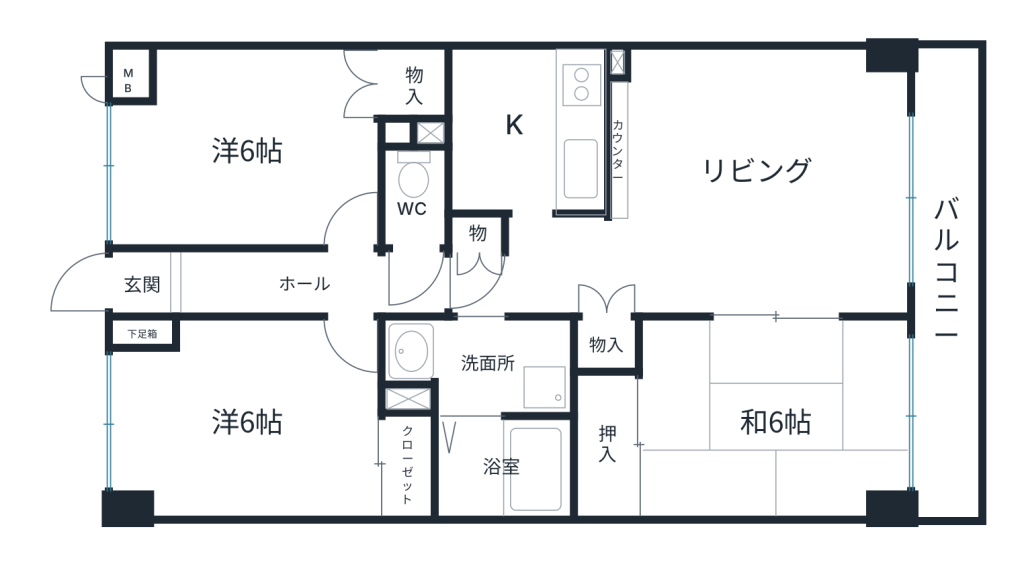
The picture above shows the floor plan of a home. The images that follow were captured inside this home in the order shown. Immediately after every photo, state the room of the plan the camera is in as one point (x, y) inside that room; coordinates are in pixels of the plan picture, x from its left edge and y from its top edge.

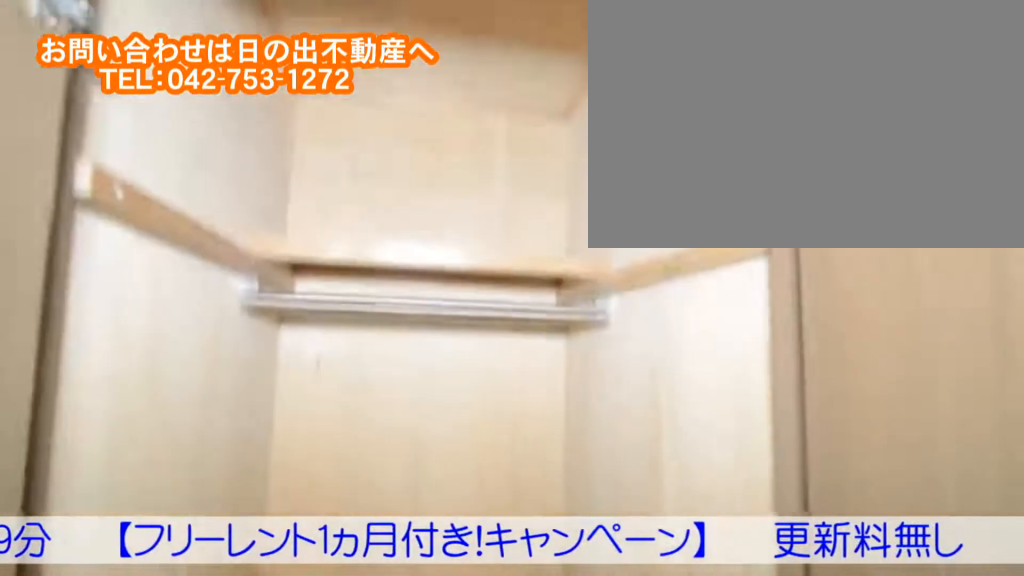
(177, 144)
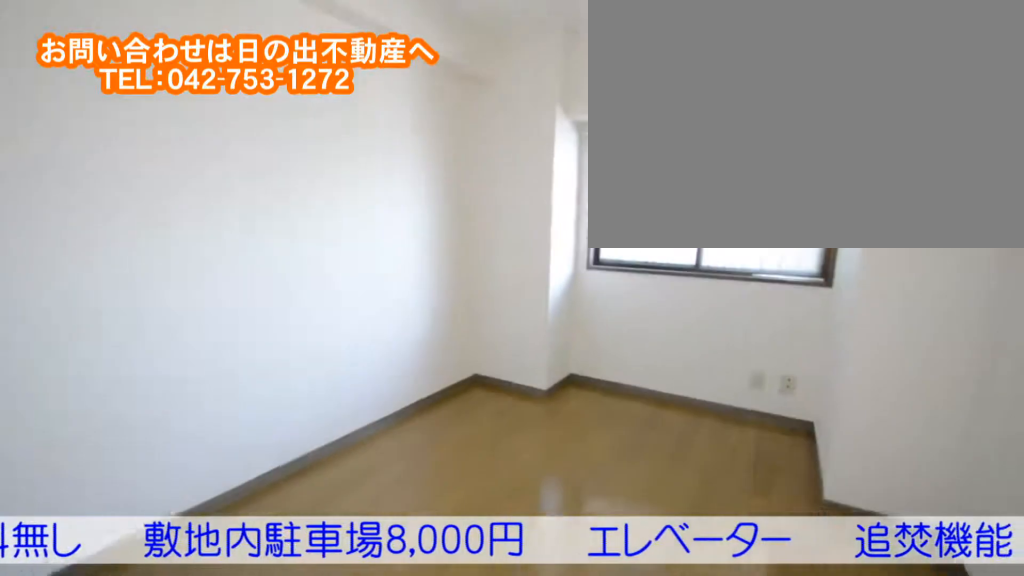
(189, 447)
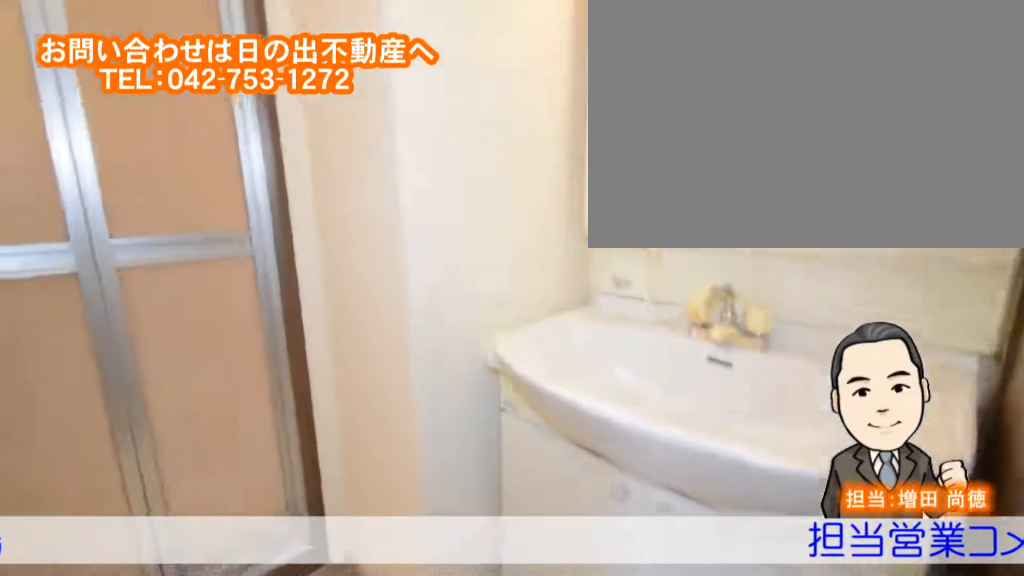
(516, 358)
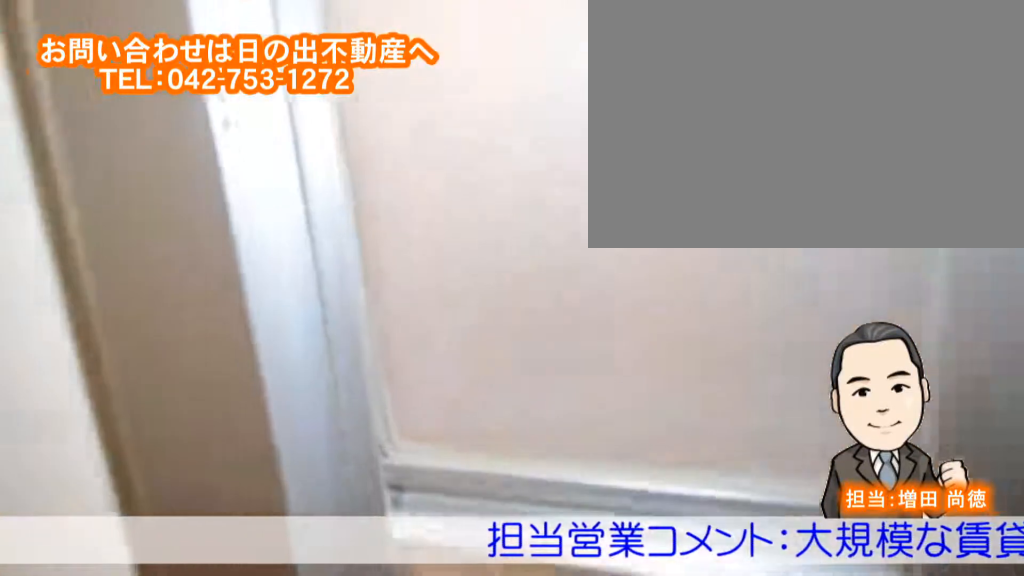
(504, 467)
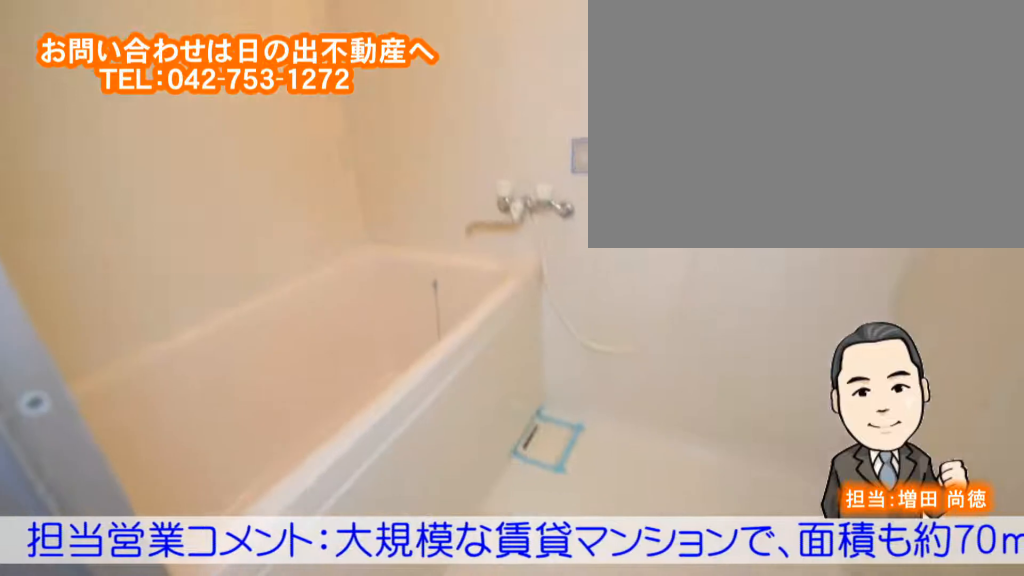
(504, 468)
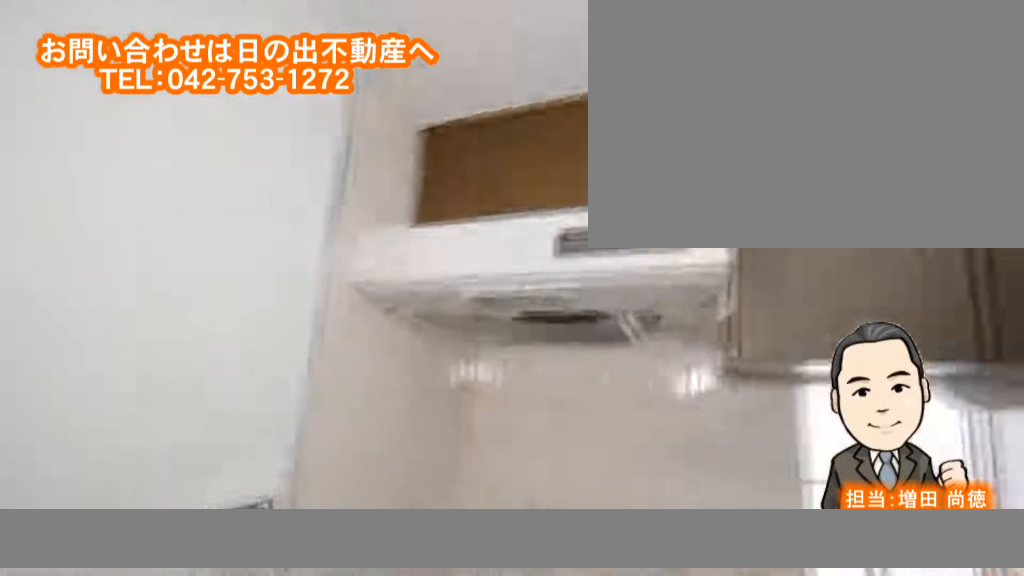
(509, 133)
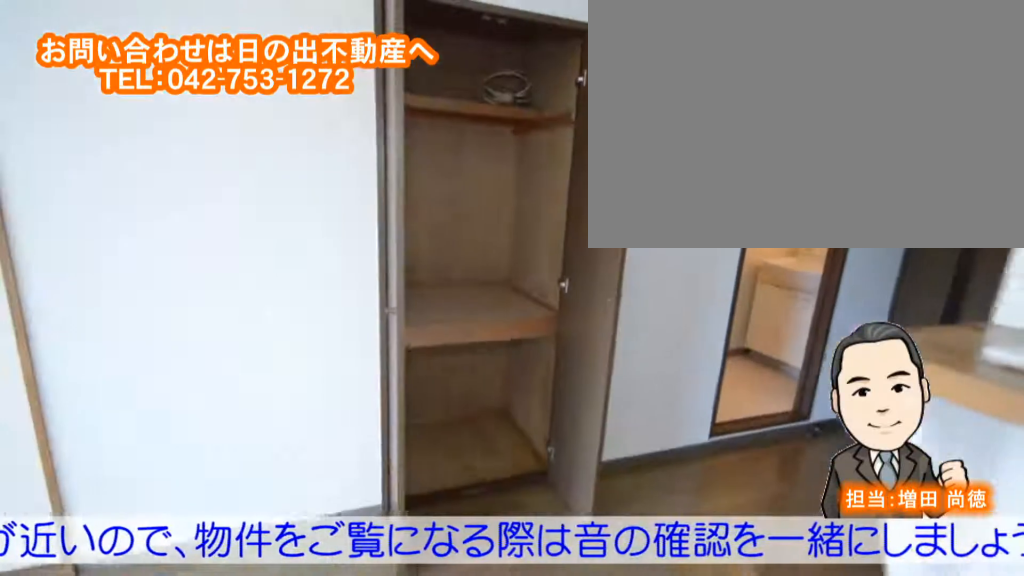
(748, 218)
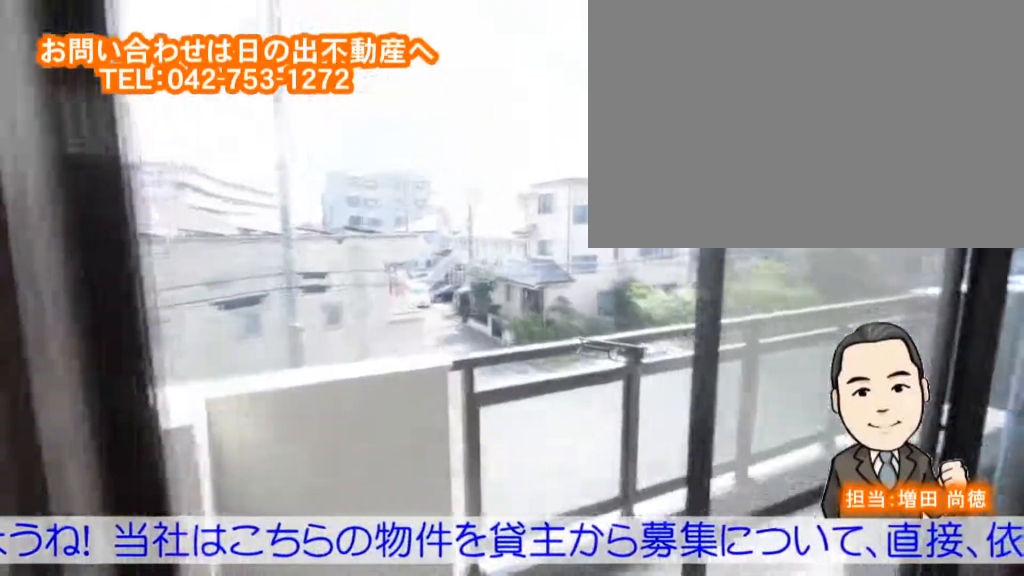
(750, 217)
